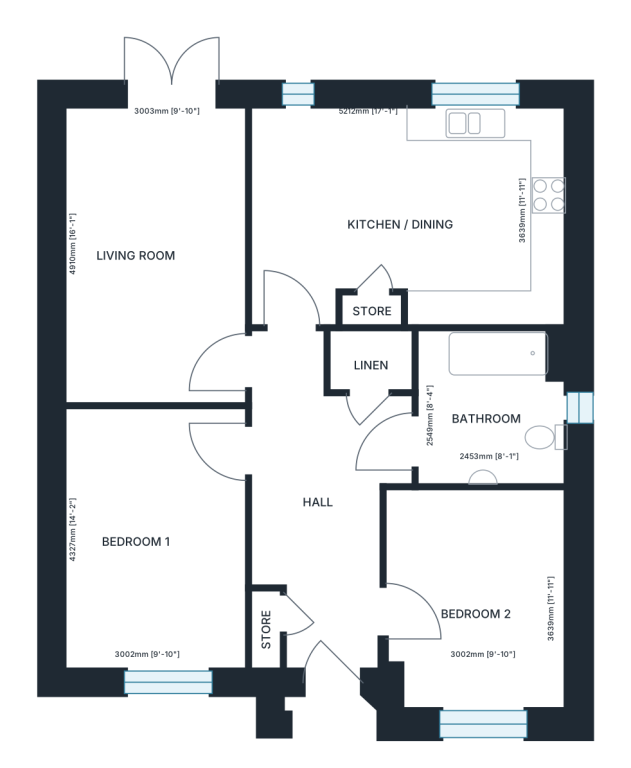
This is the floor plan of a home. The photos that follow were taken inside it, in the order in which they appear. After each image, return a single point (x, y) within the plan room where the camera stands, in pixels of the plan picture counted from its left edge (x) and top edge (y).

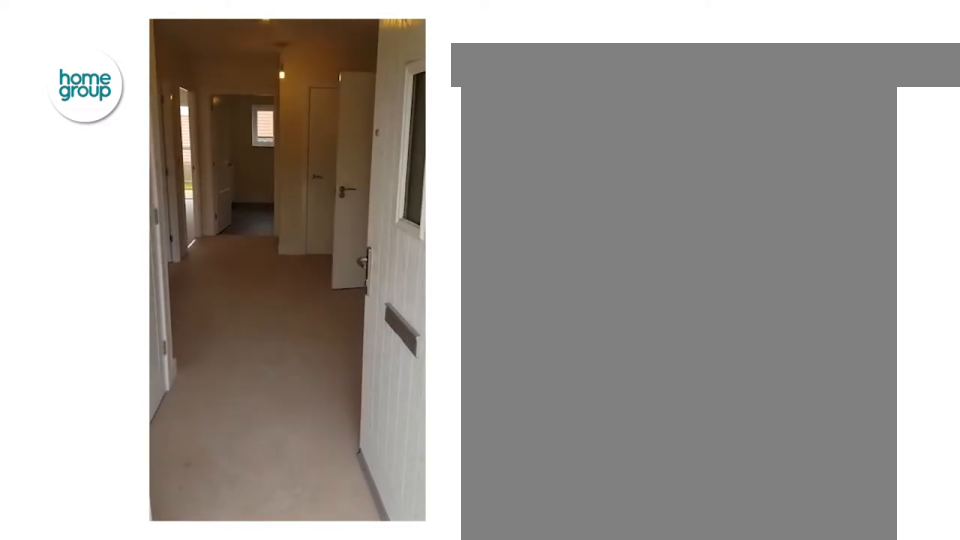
(367, 484)
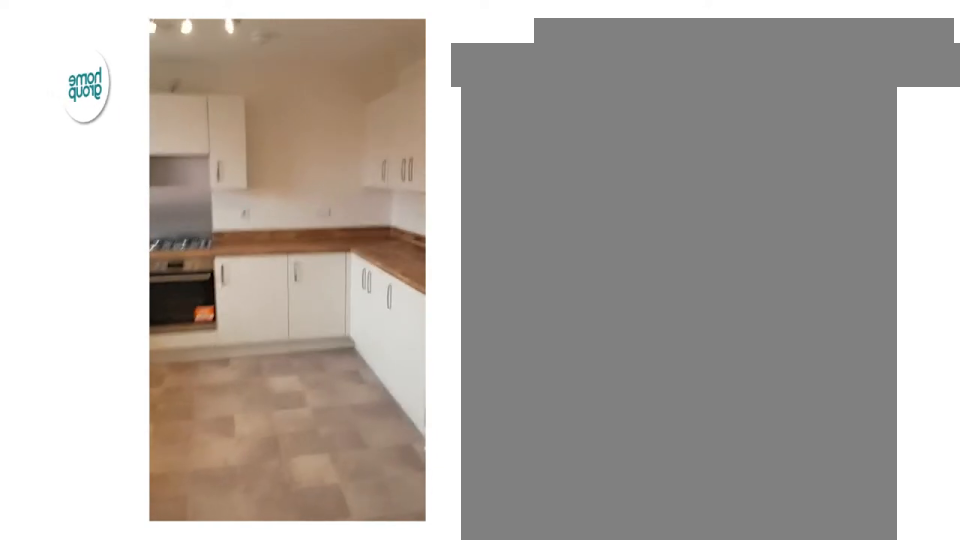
(408, 214)
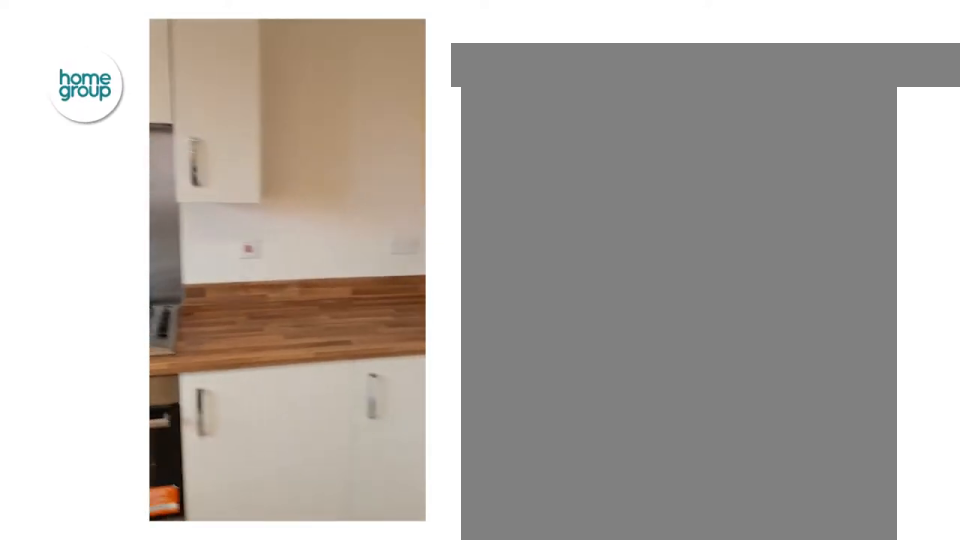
(408, 214)
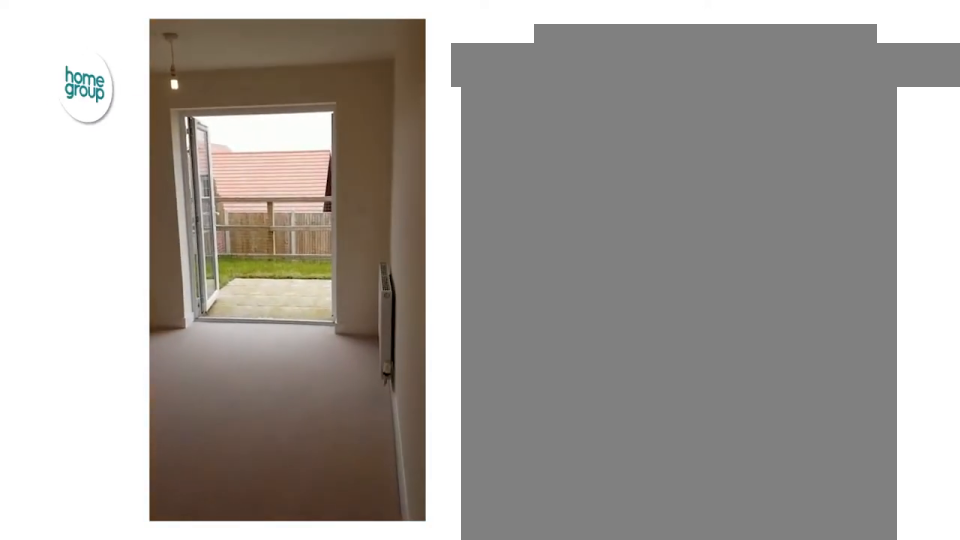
(155, 254)
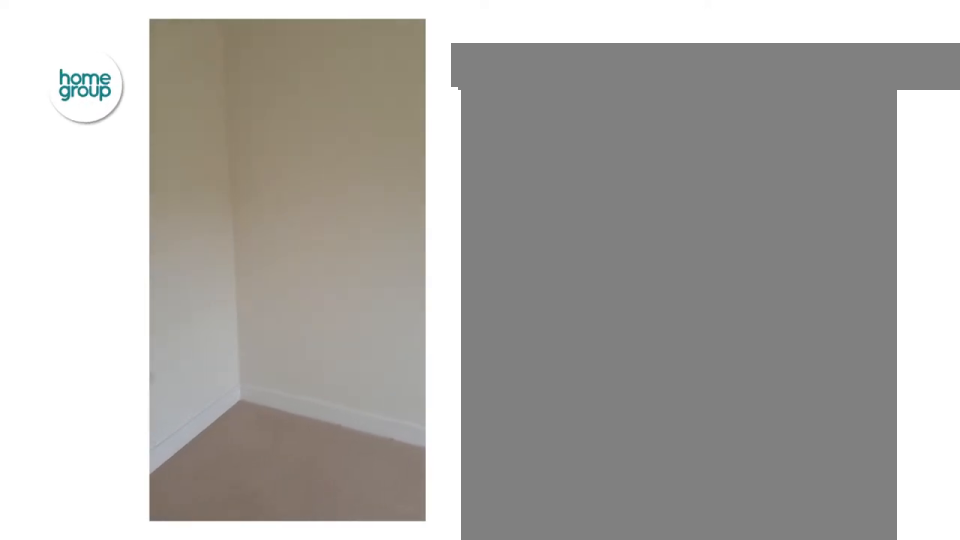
(479, 599)
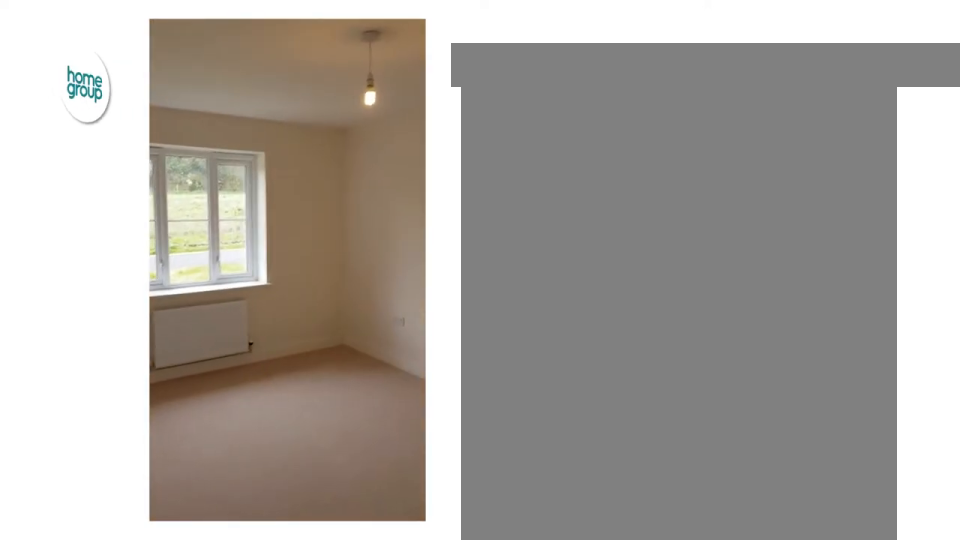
(155, 538)
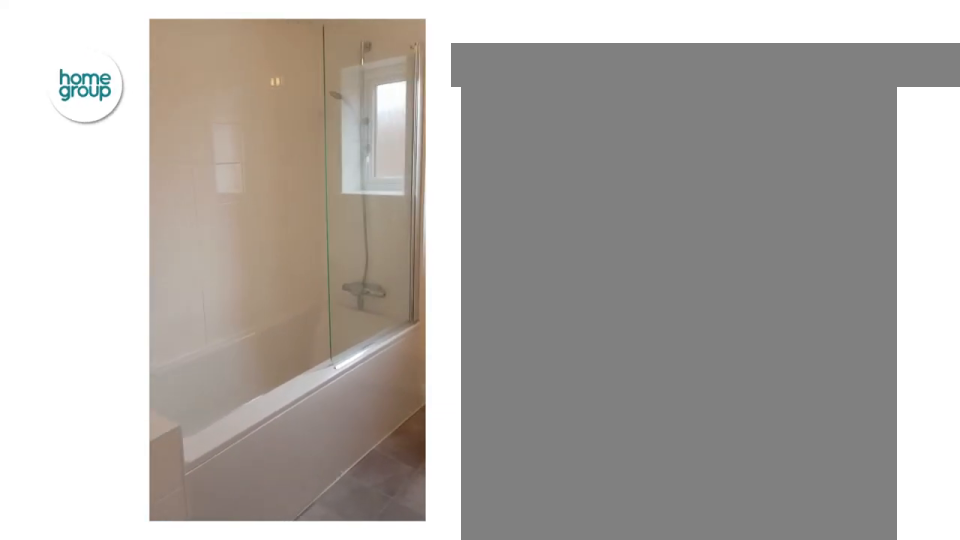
(490, 408)
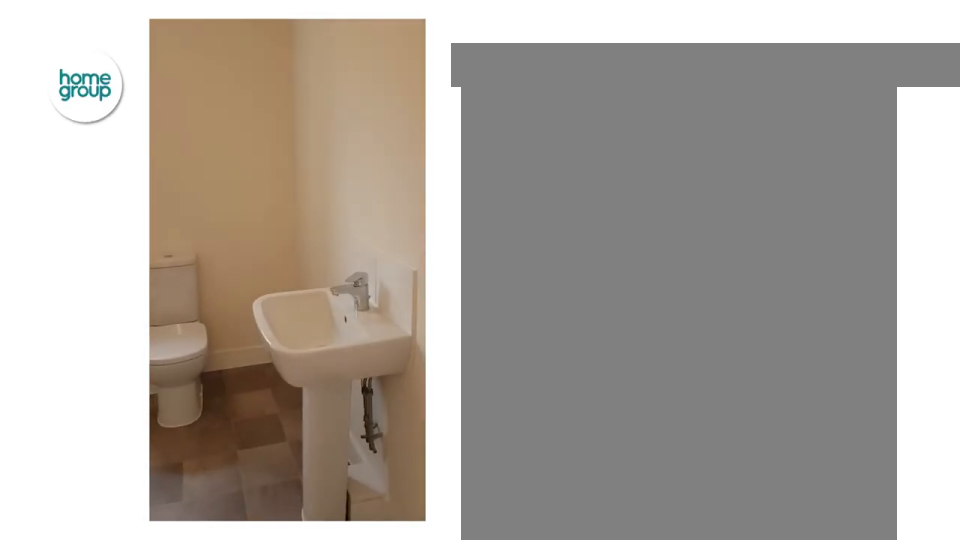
(490, 408)
